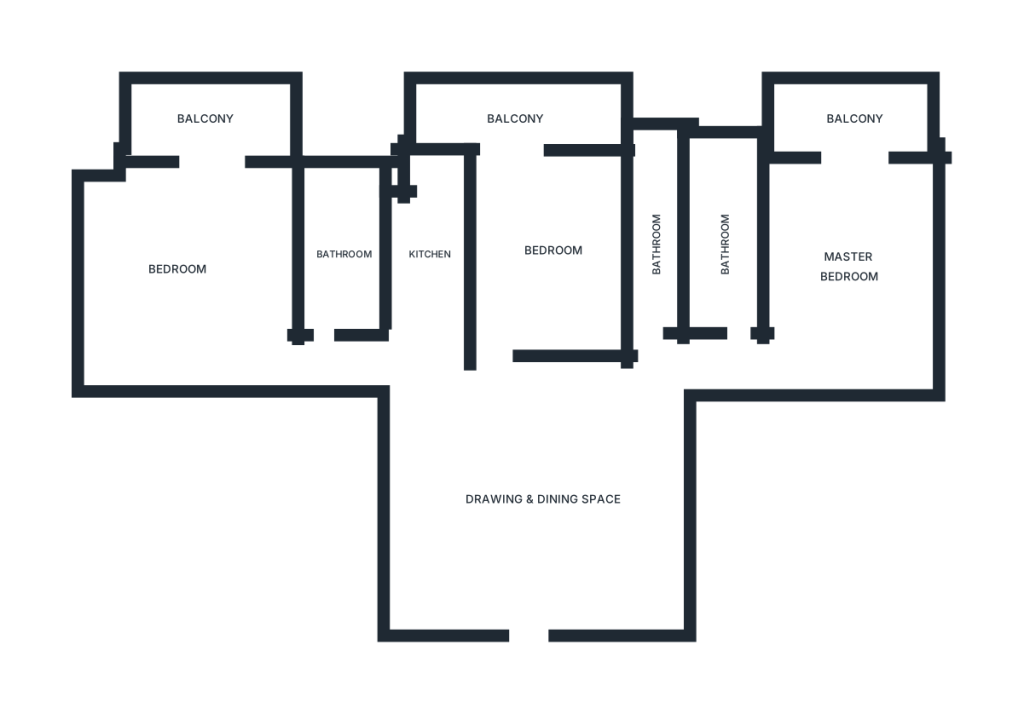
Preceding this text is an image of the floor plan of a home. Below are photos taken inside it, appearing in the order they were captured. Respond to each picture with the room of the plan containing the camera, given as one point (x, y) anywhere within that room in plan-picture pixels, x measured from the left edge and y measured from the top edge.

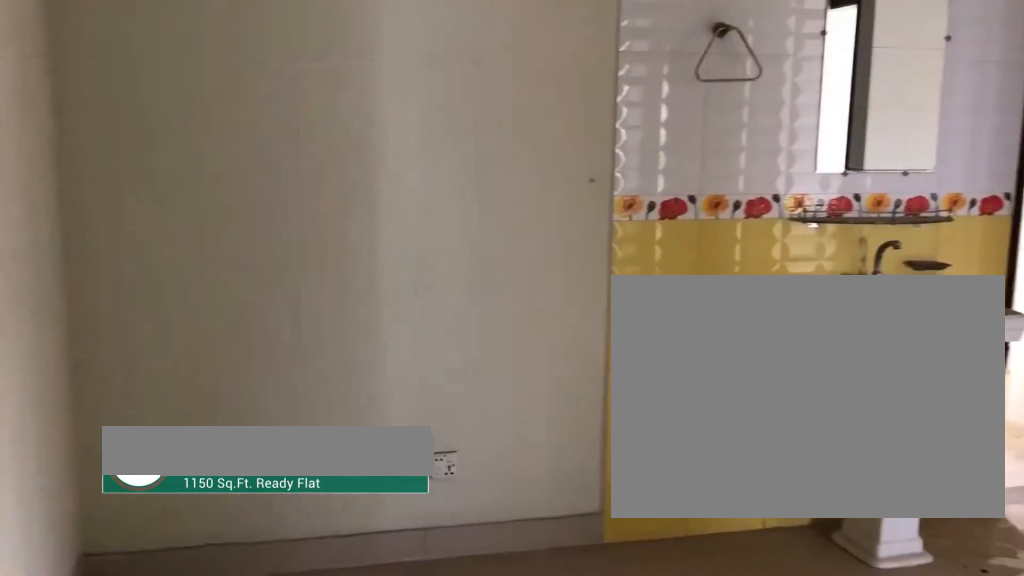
(533, 484)
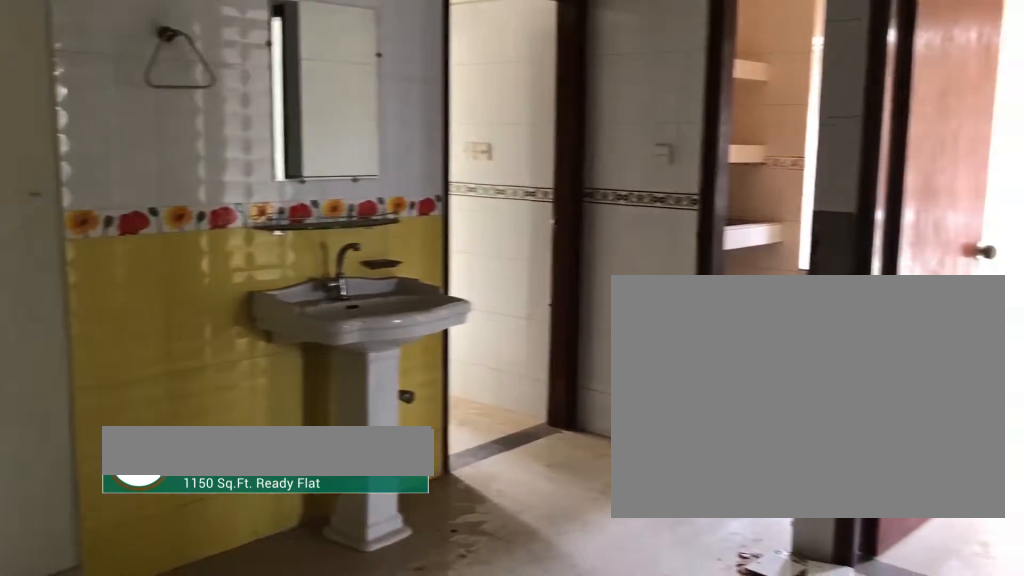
(533, 484)
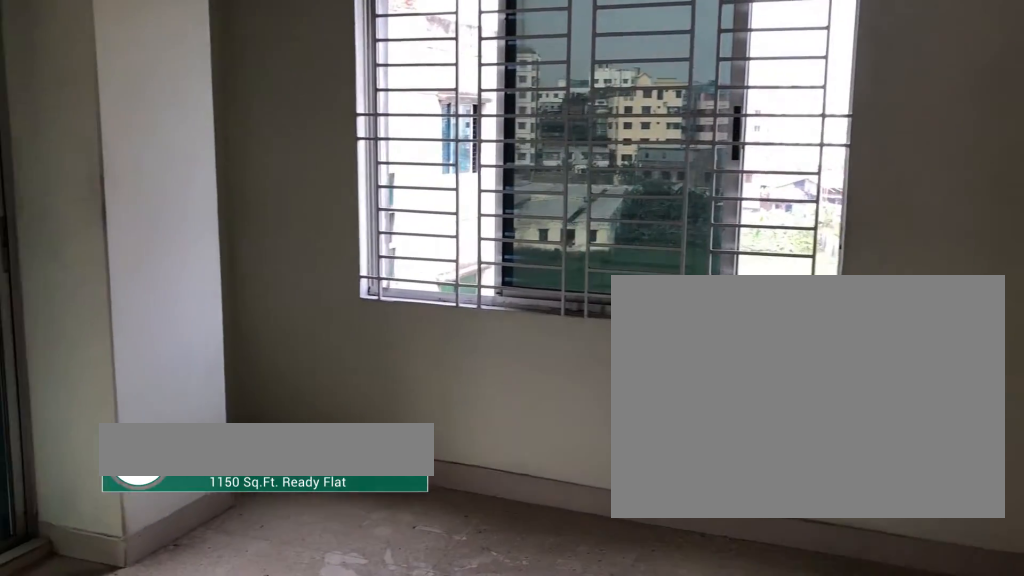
(845, 296)
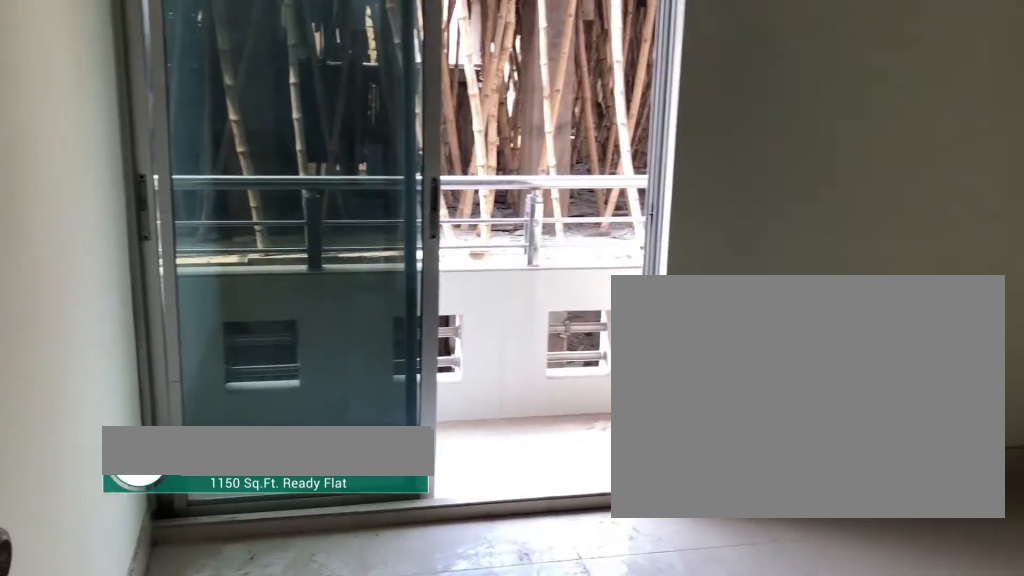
(553, 252)
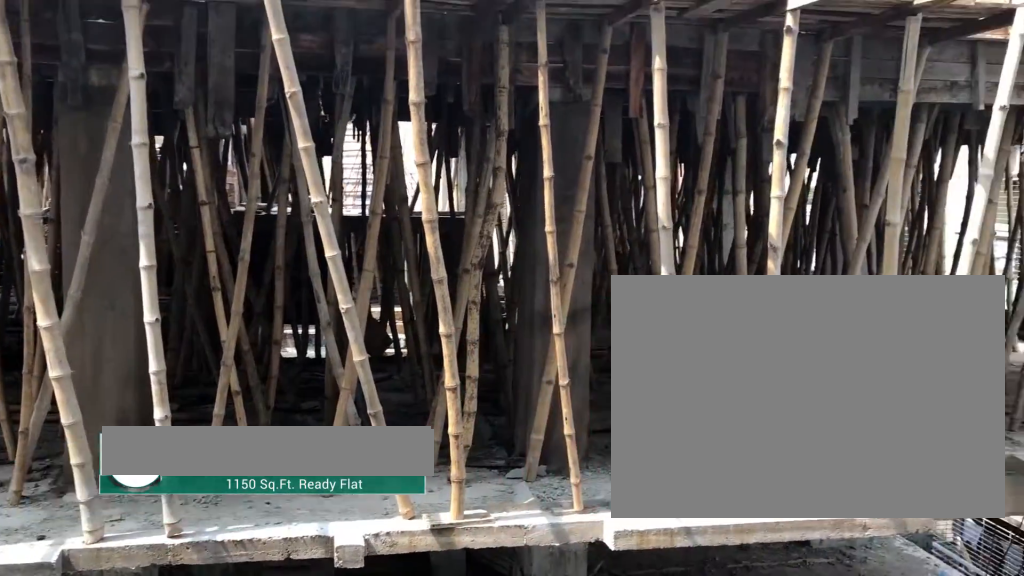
(513, 120)
